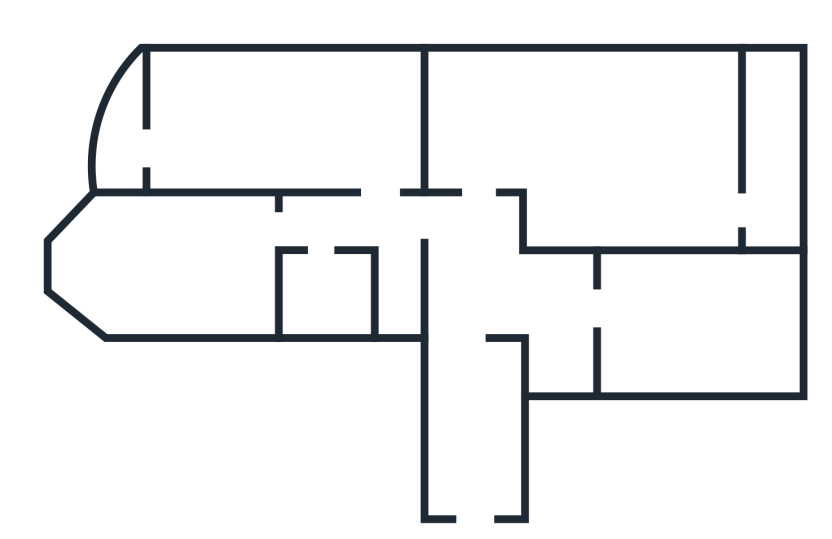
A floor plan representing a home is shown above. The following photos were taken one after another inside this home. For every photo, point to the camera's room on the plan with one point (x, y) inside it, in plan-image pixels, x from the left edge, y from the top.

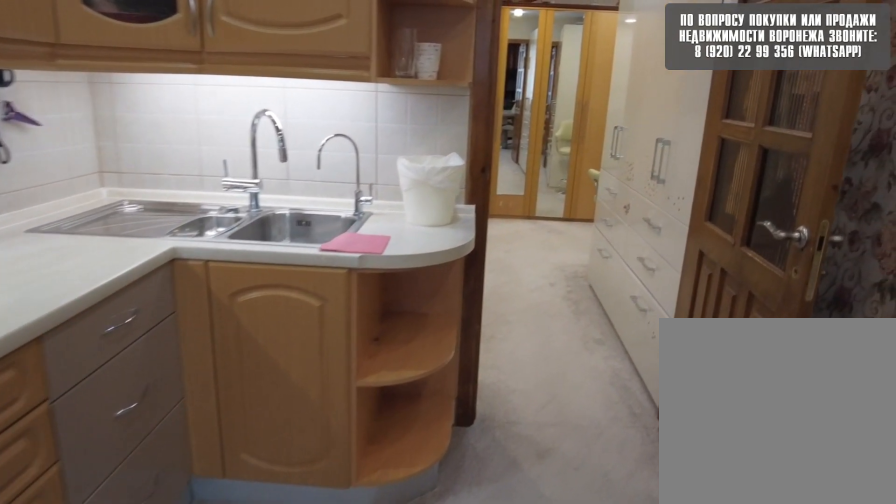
(666, 324)
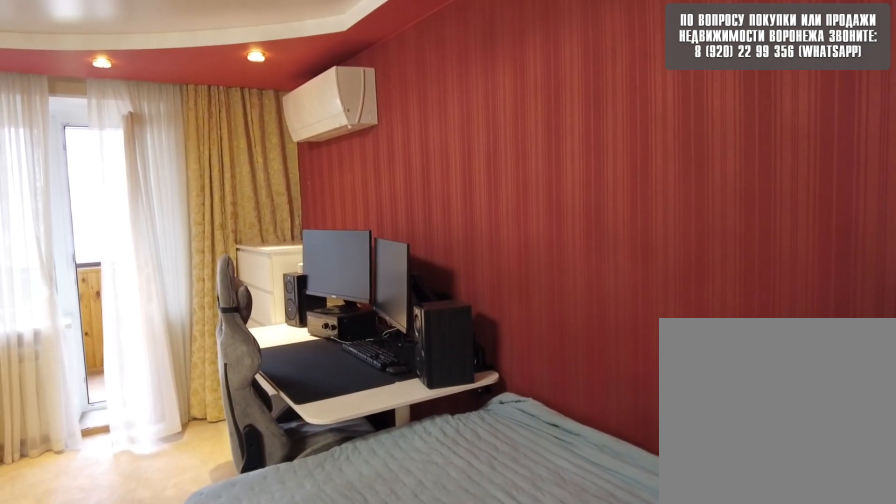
(541, 135)
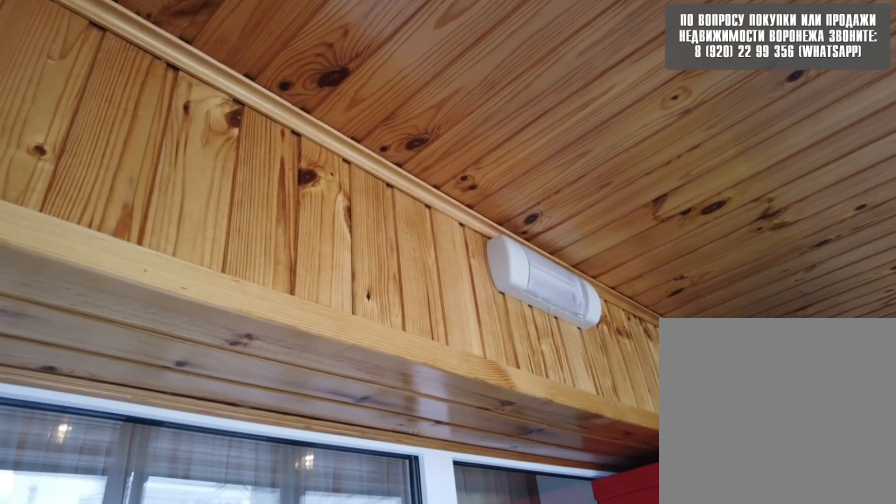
(789, 202)
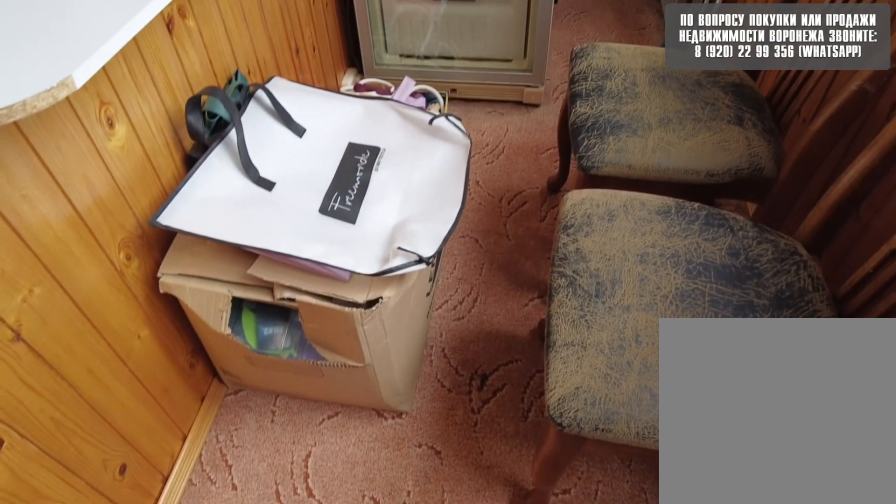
(789, 202)
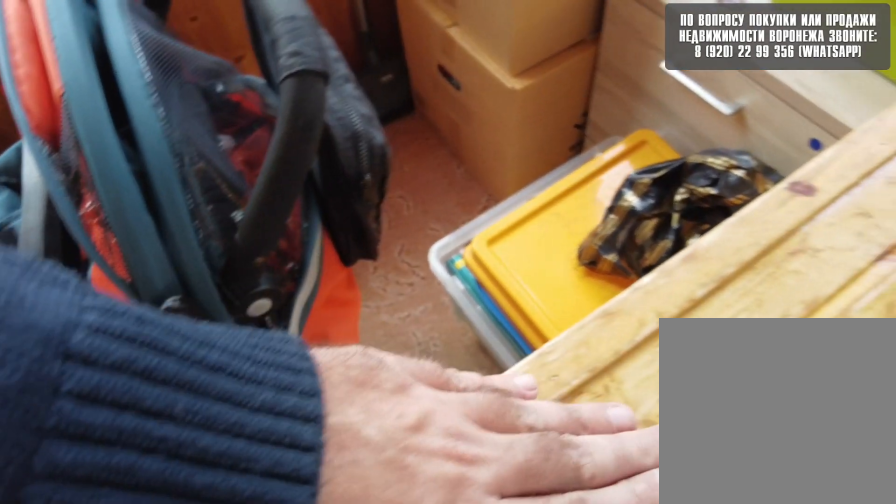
(129, 138)
